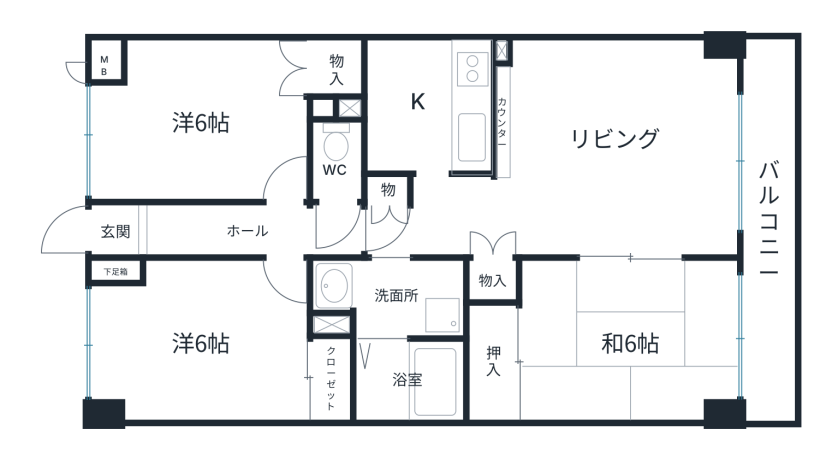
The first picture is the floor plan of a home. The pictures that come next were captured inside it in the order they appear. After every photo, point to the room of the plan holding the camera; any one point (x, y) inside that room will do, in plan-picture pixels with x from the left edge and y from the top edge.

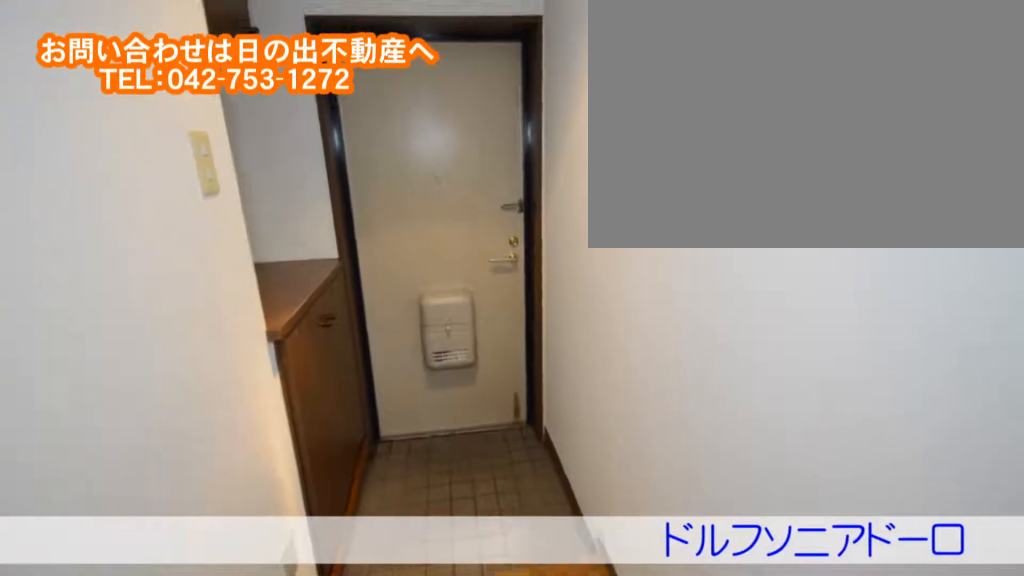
(157, 230)
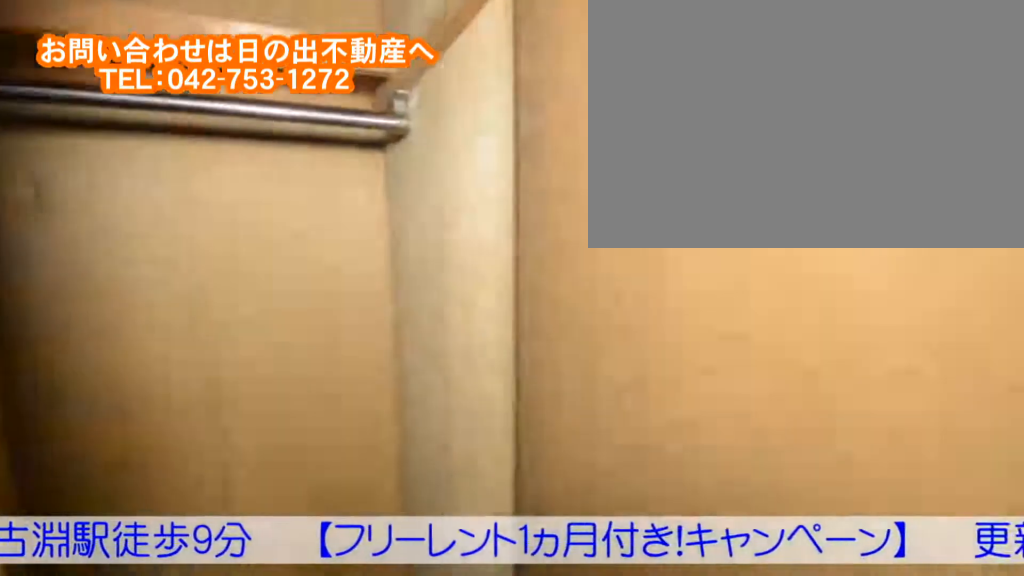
(145, 116)
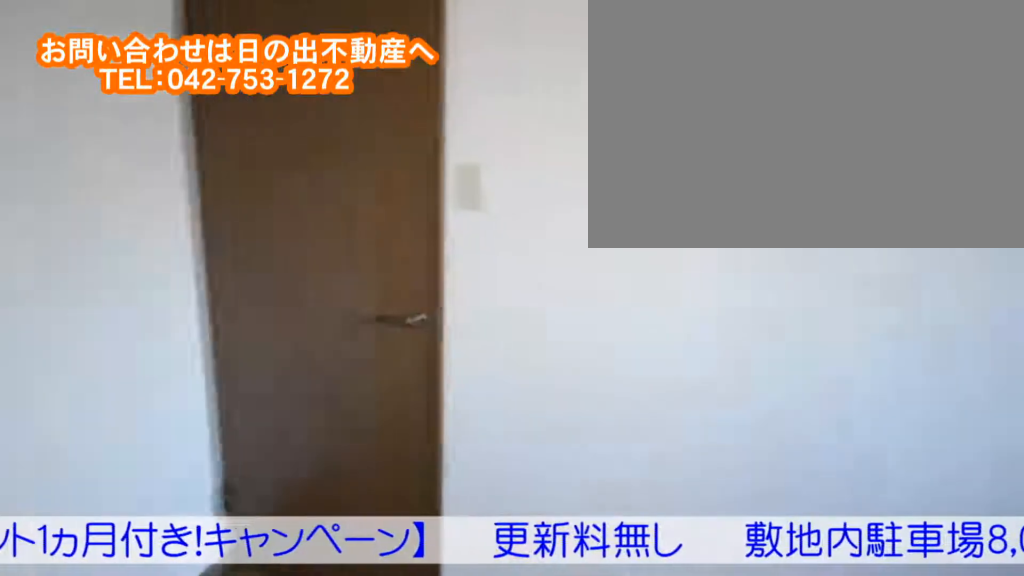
(143, 118)
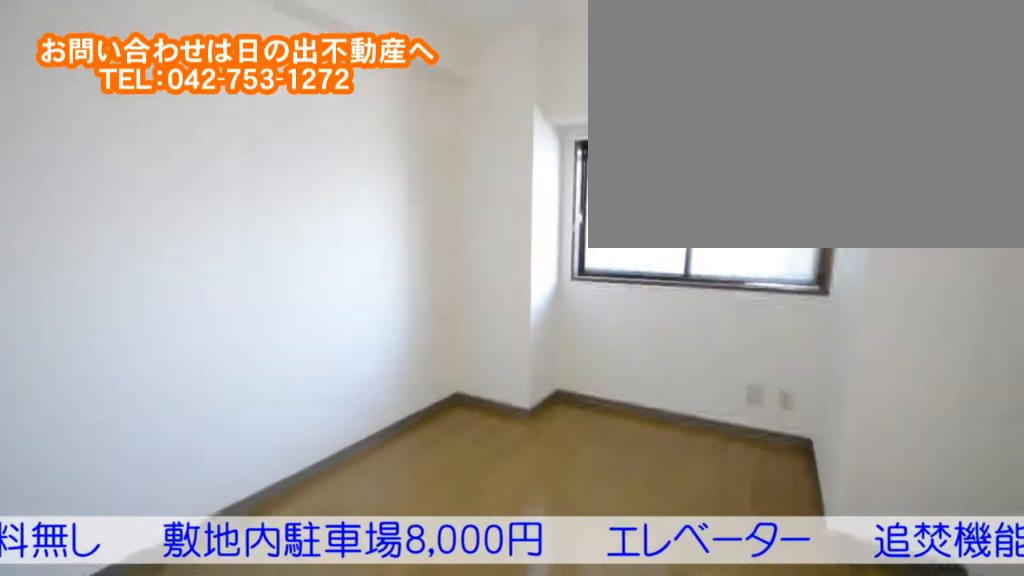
(154, 363)
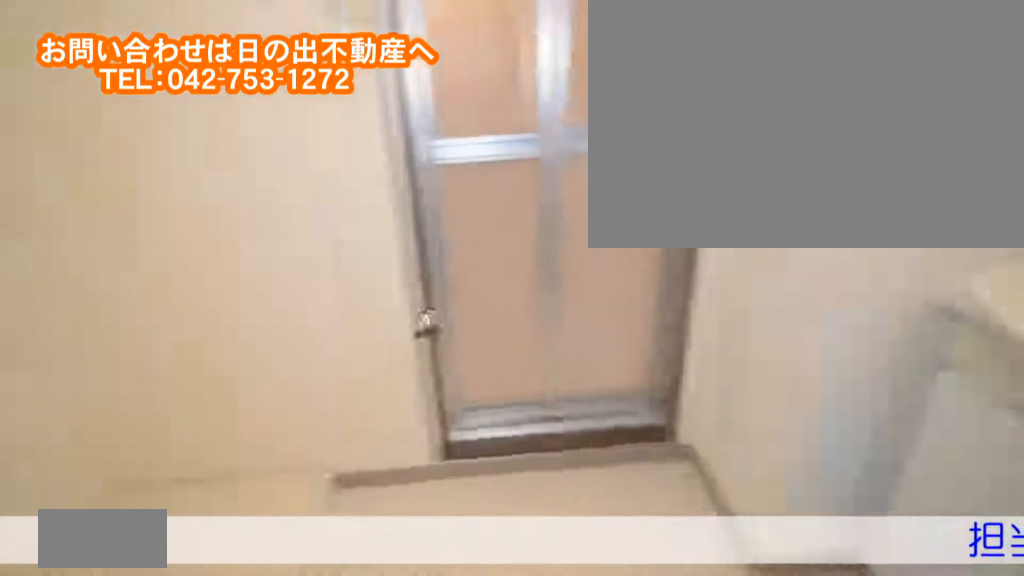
(419, 291)
